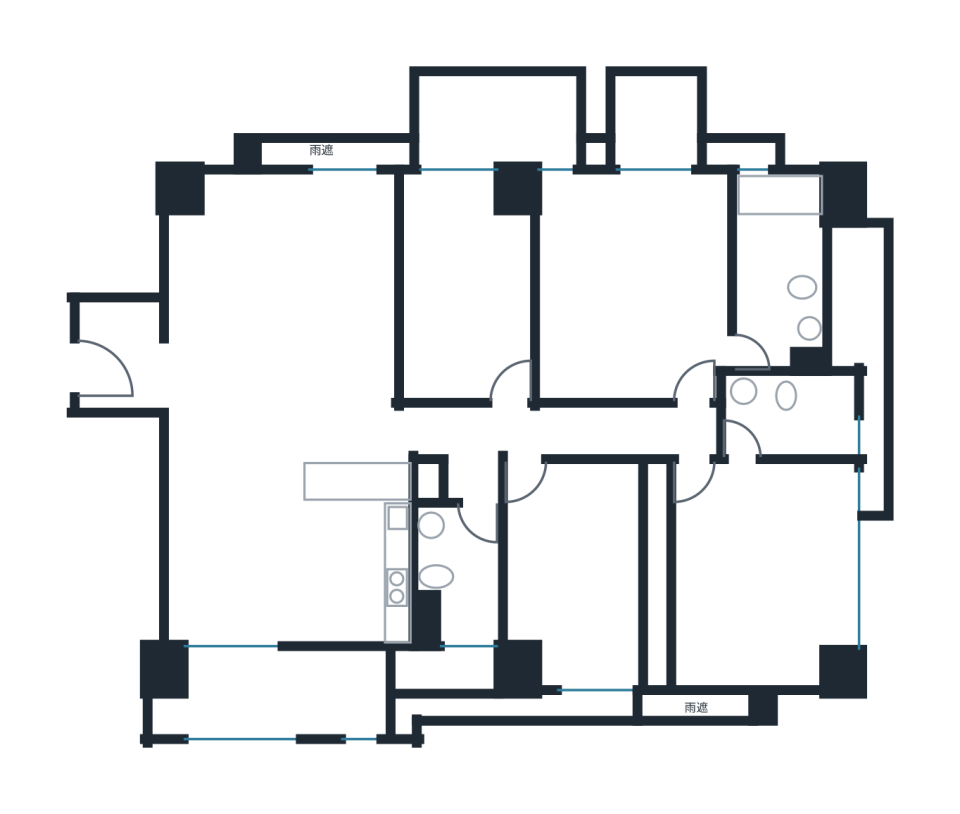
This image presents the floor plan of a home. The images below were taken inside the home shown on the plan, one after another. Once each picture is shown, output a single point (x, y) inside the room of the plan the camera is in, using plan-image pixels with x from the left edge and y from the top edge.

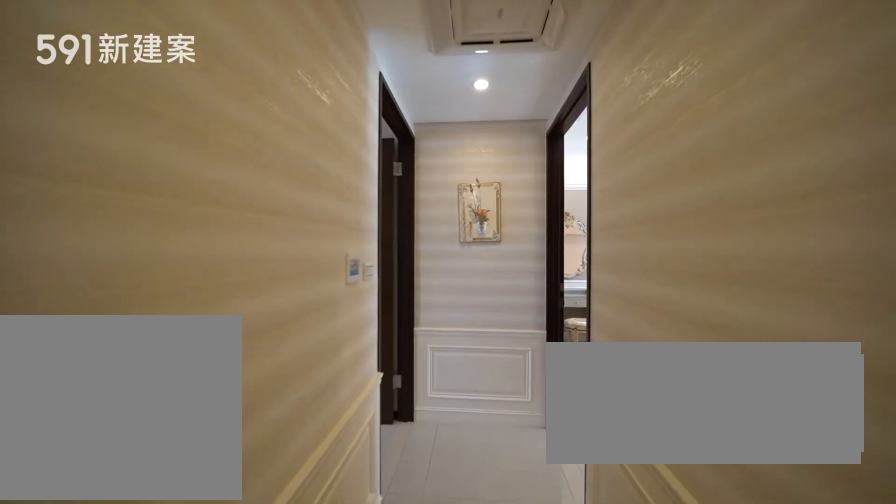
(484, 430)
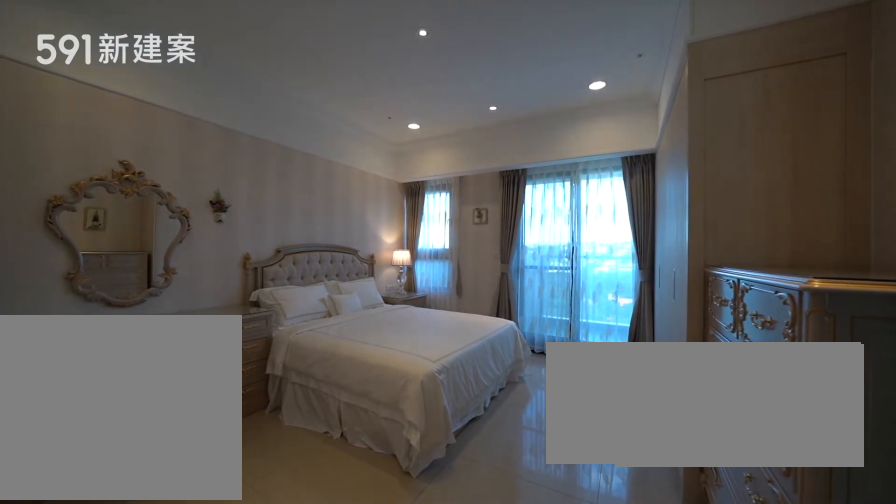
(631, 281)
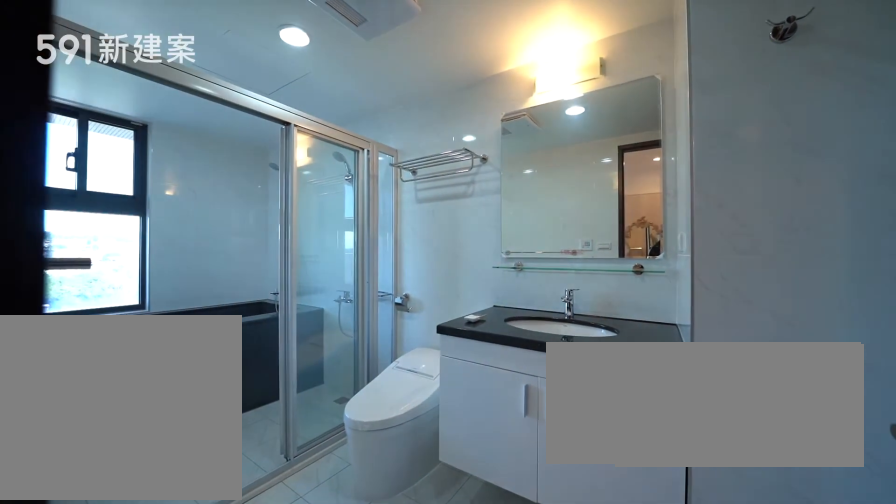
(779, 263)
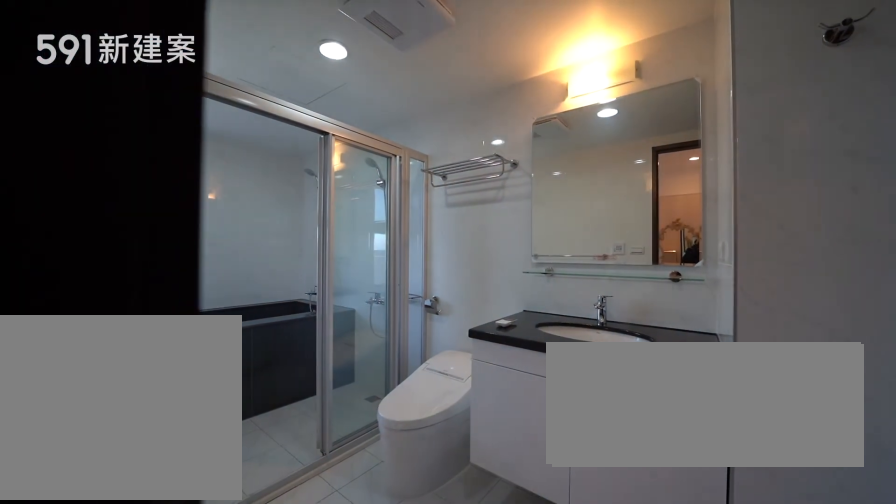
(779, 263)
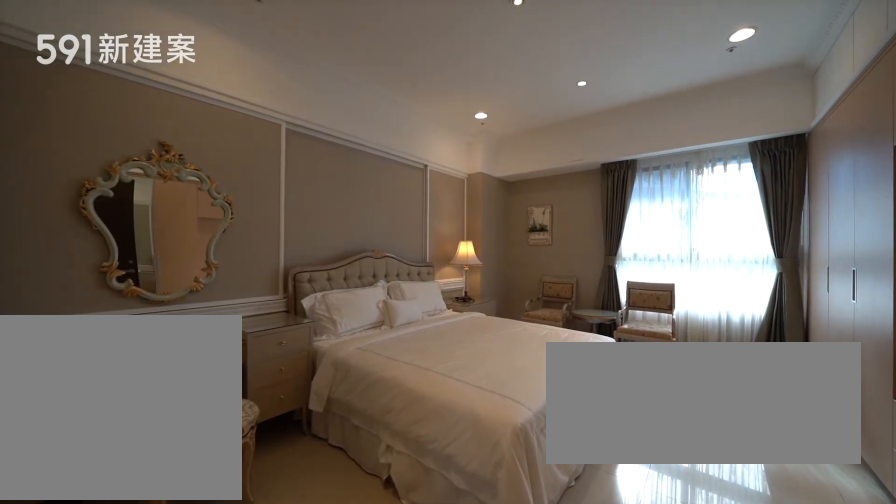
(752, 578)
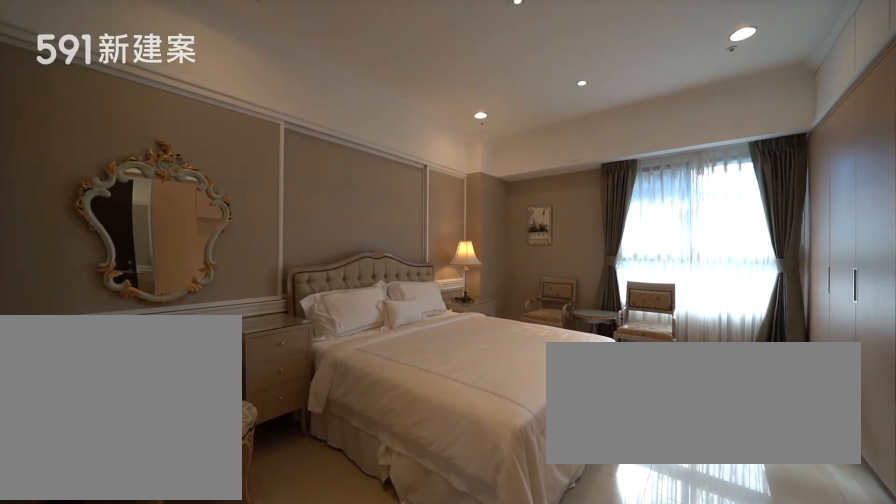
(752, 578)
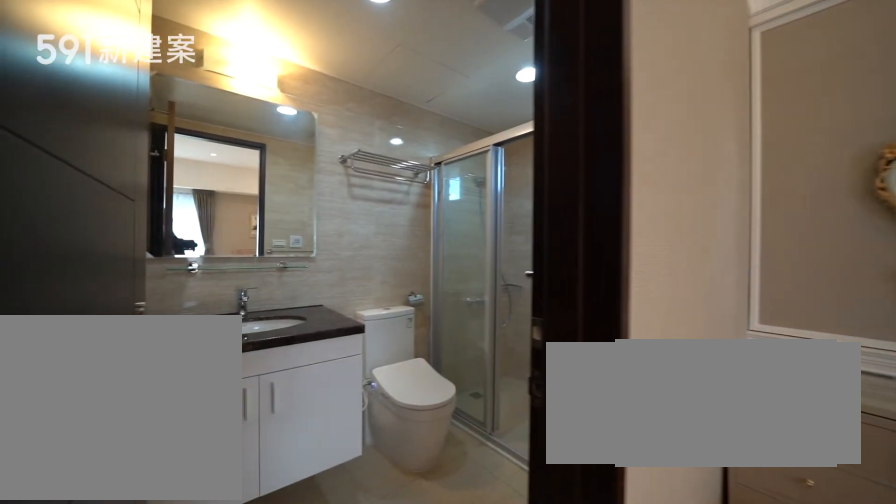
(797, 414)
